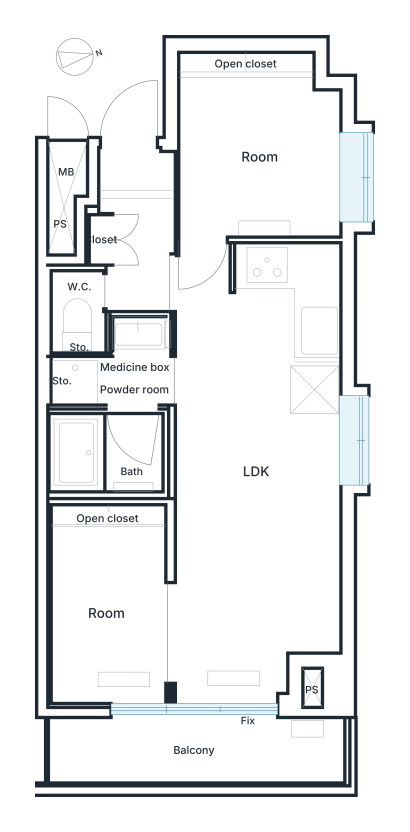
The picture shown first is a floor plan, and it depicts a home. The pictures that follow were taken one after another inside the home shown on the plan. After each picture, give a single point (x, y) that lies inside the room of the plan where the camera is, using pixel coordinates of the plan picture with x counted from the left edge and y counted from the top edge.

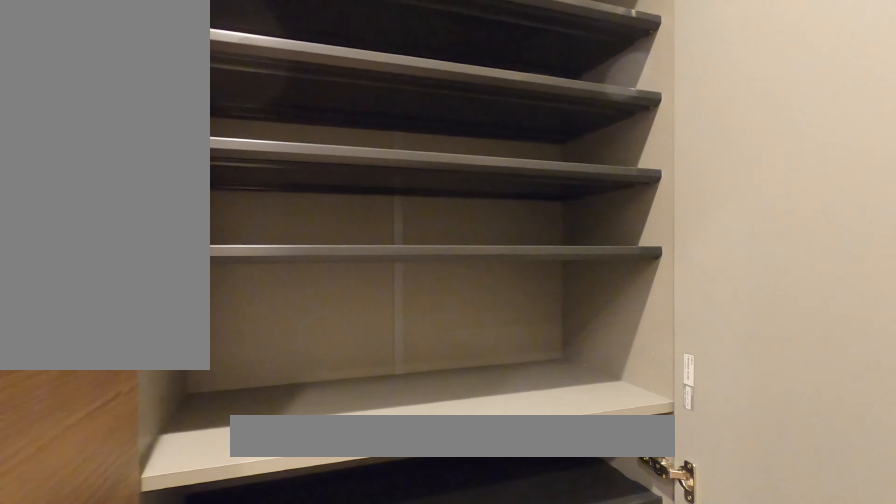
(128, 237)
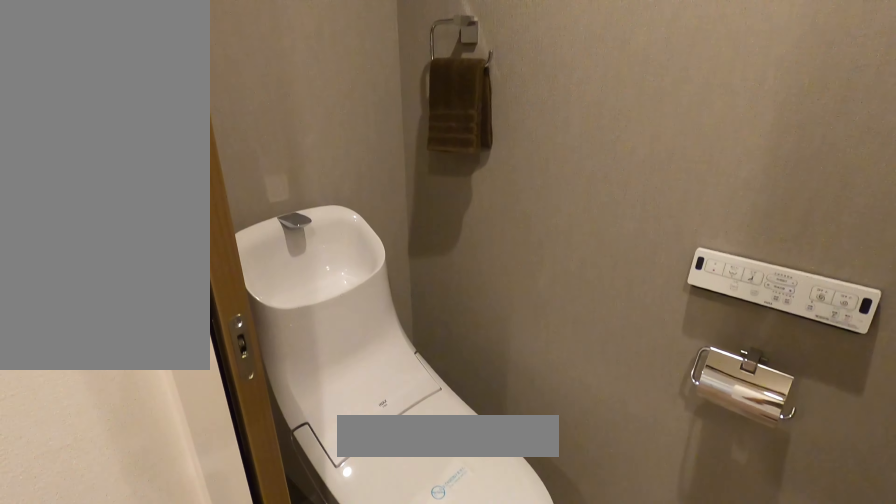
(76, 320)
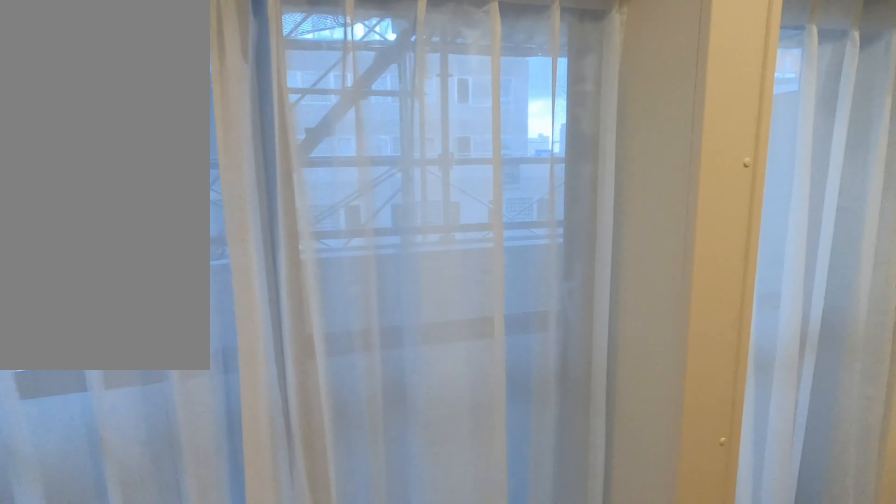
(235, 553)
